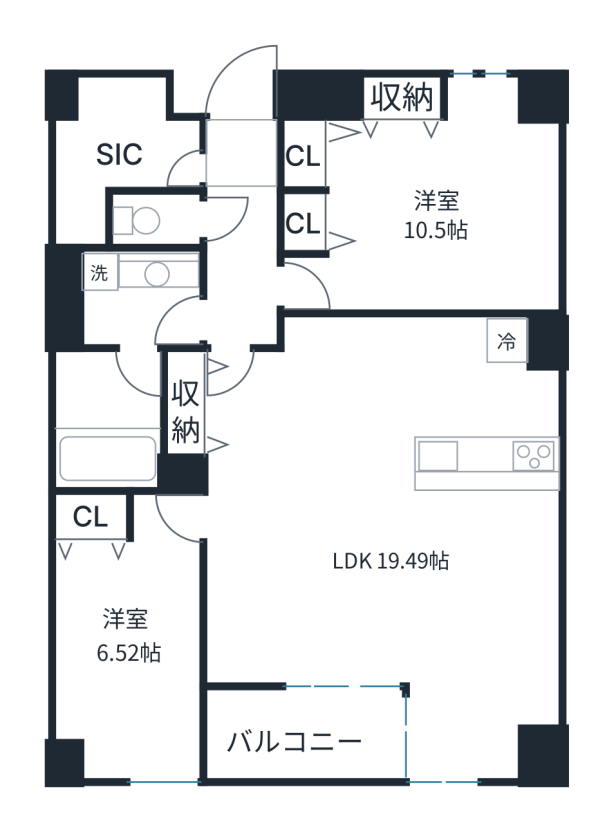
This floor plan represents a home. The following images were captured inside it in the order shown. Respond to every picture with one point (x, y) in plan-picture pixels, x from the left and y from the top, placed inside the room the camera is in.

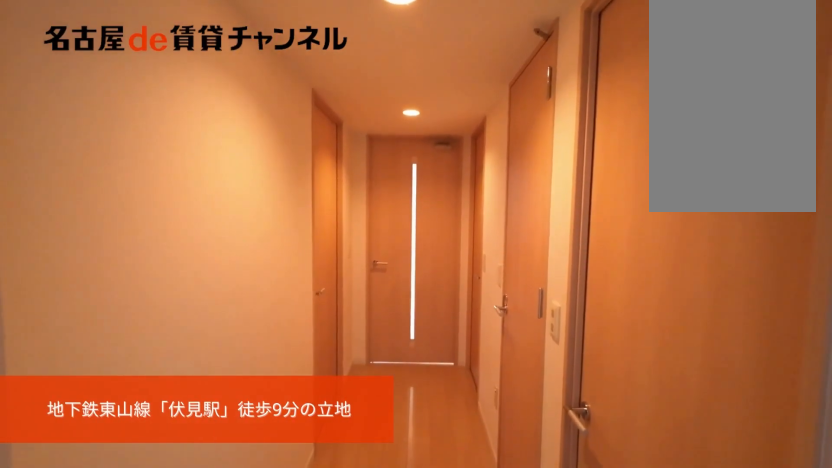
(239, 151)
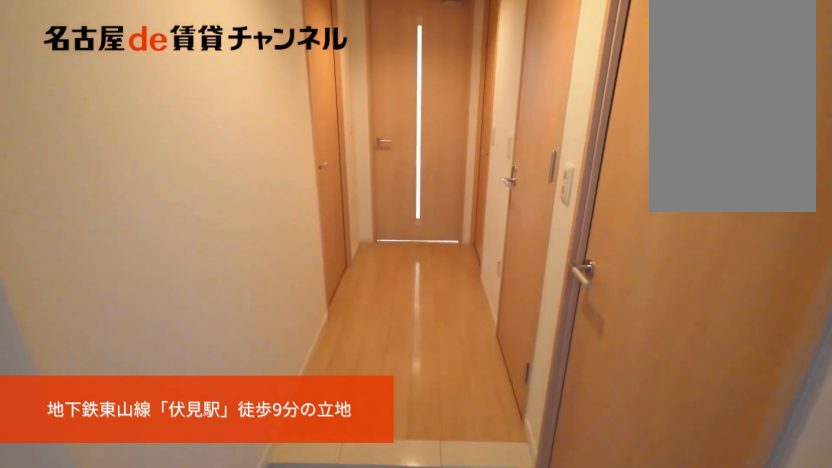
(239, 151)
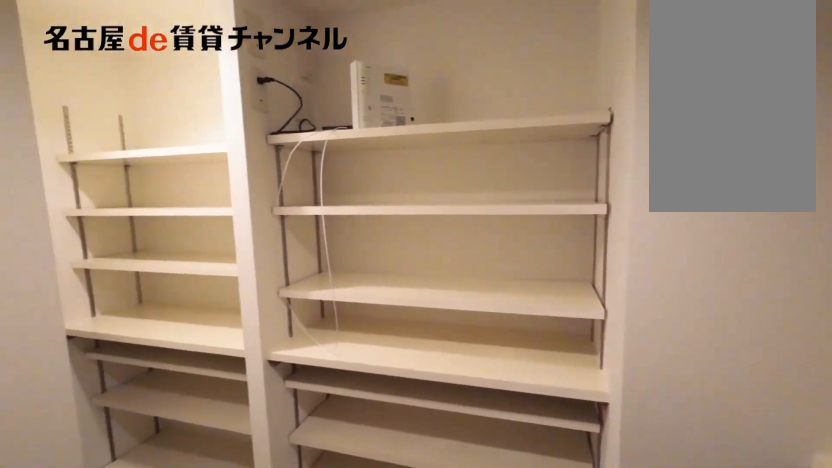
(124, 149)
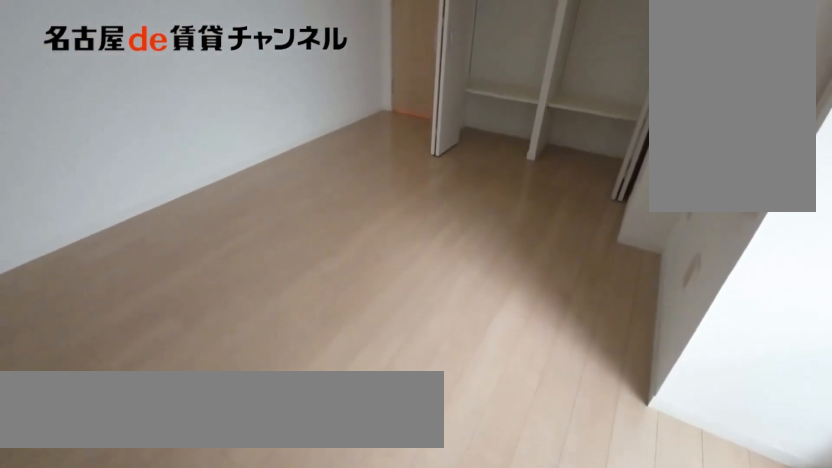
(417, 193)
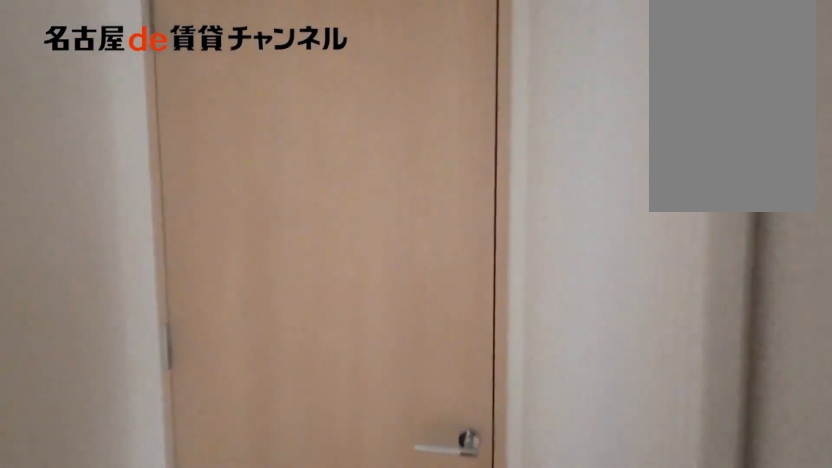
(417, 193)
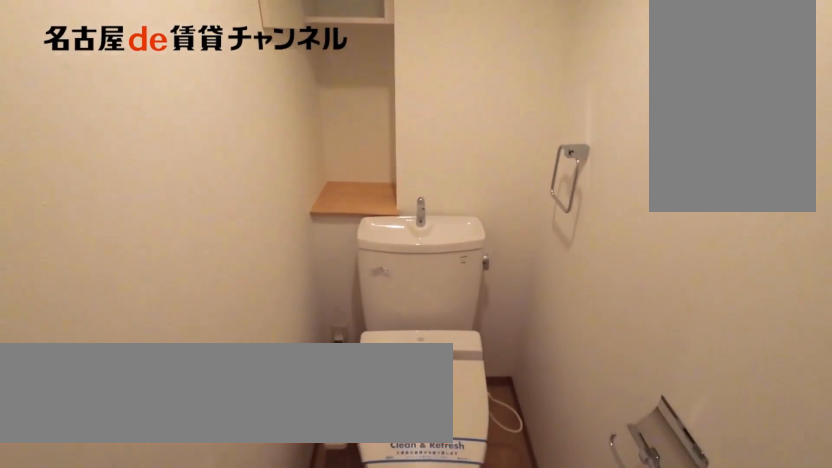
(154, 219)
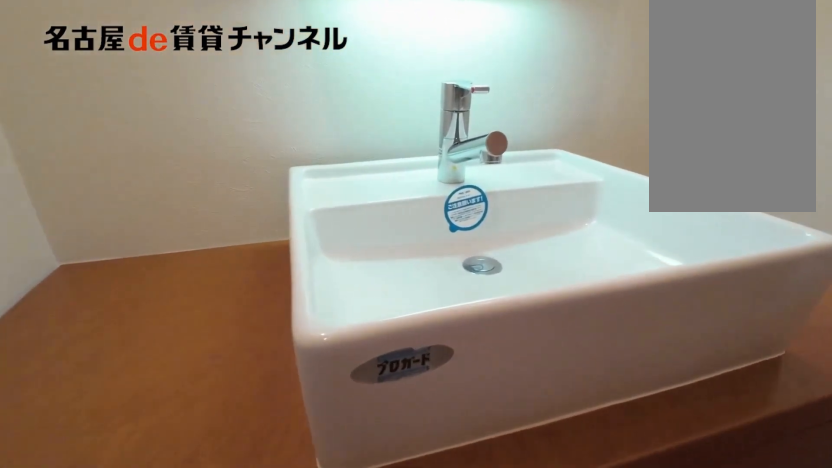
(135, 297)
